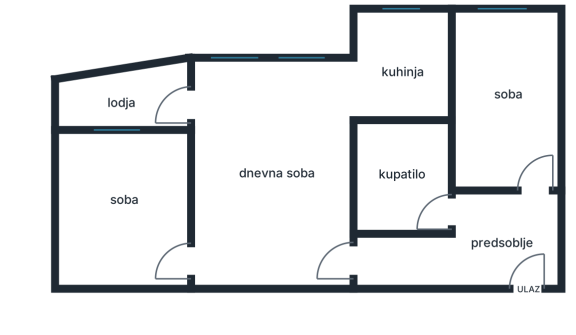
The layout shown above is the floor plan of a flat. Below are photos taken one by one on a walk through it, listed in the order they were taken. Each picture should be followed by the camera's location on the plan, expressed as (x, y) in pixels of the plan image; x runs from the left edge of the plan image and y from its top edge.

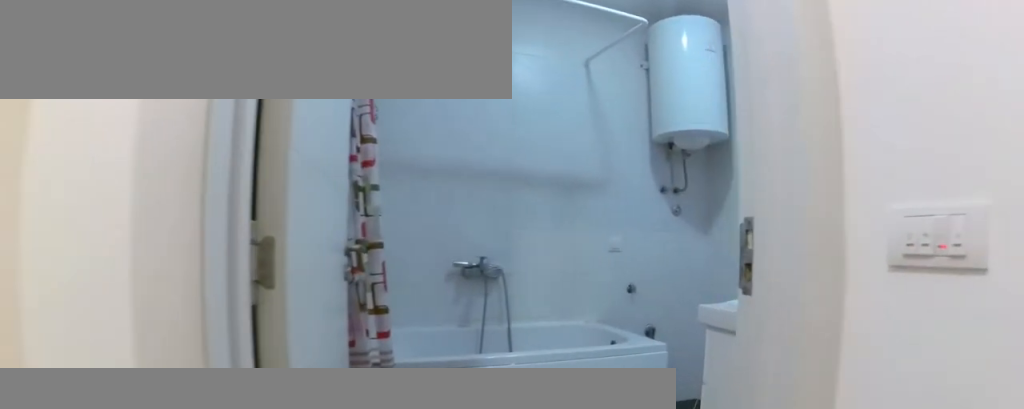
(486, 208)
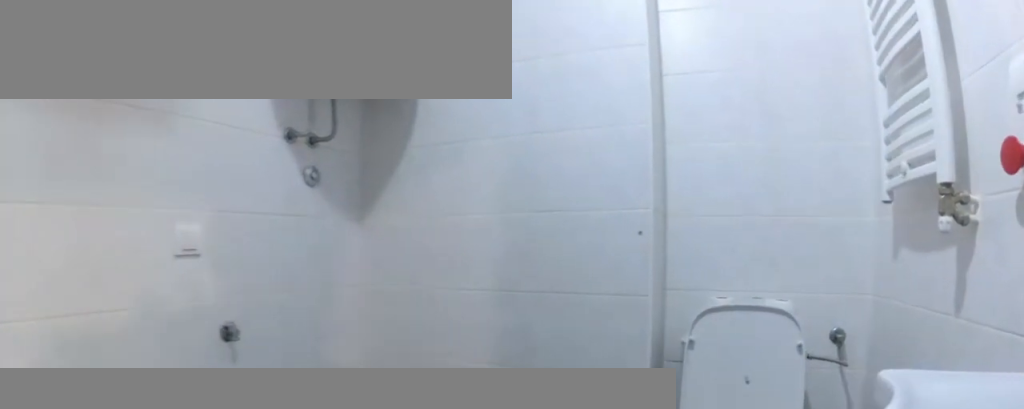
(422, 196)
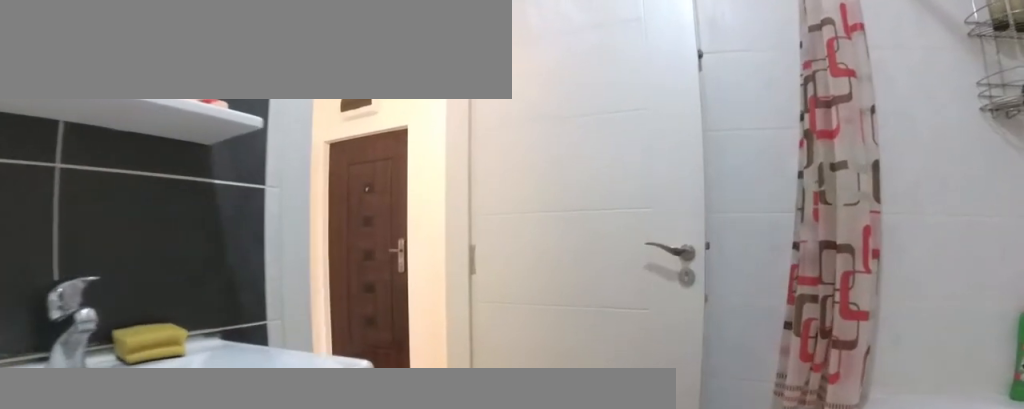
(385, 153)
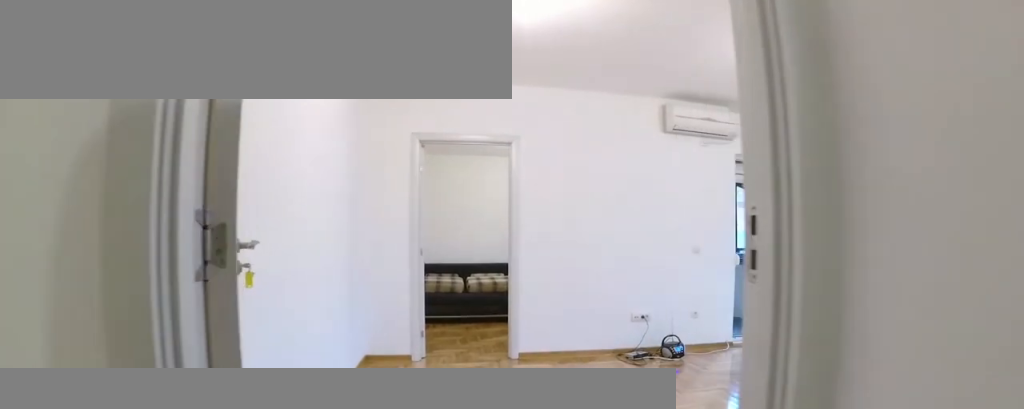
(392, 256)
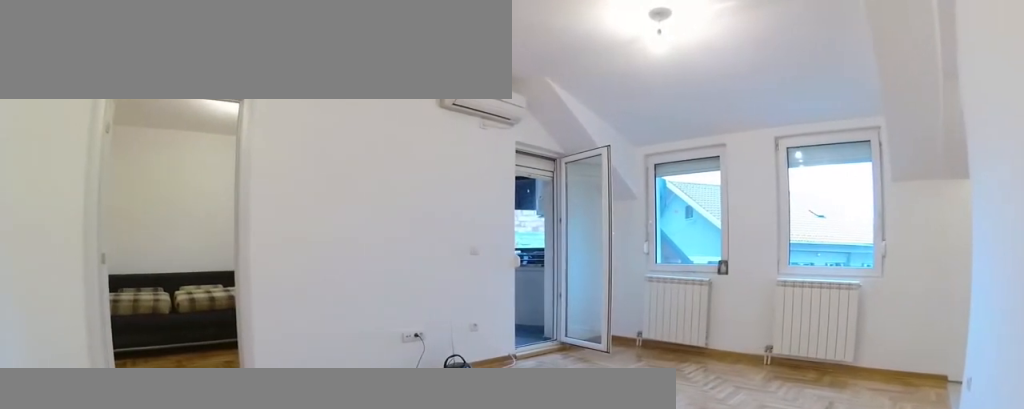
(344, 252)
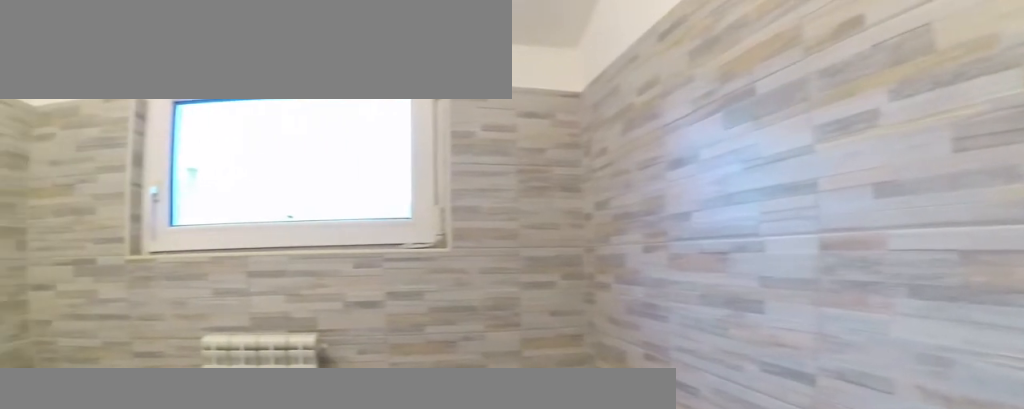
(425, 107)
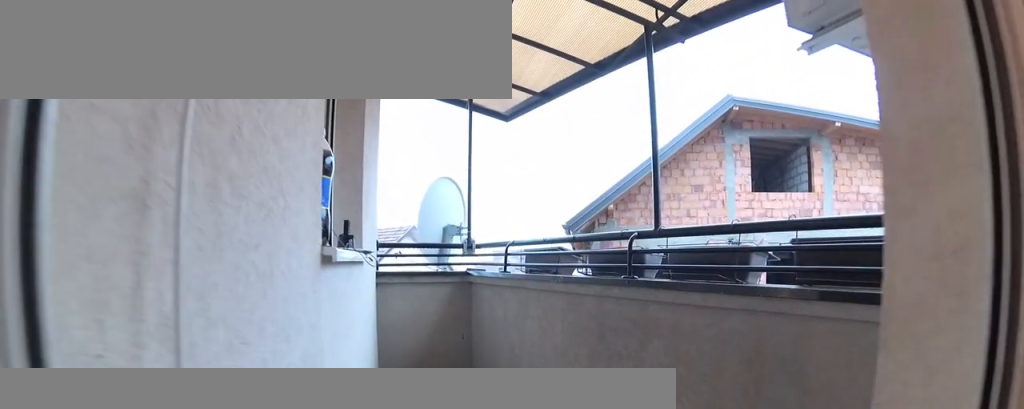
(205, 96)
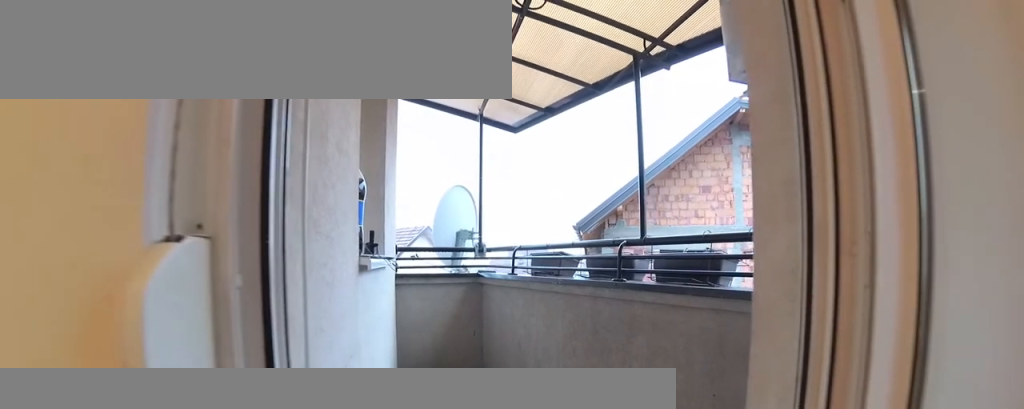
(212, 96)
